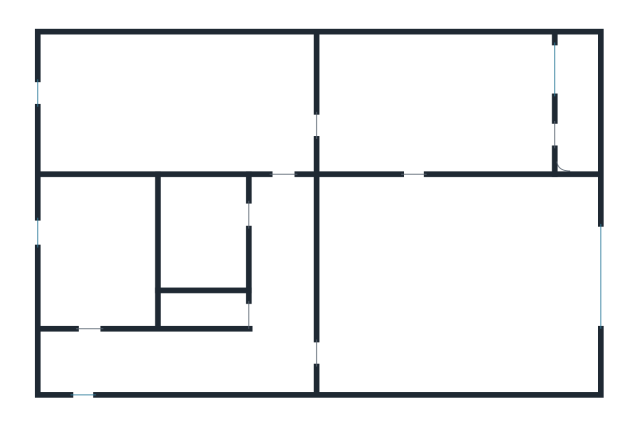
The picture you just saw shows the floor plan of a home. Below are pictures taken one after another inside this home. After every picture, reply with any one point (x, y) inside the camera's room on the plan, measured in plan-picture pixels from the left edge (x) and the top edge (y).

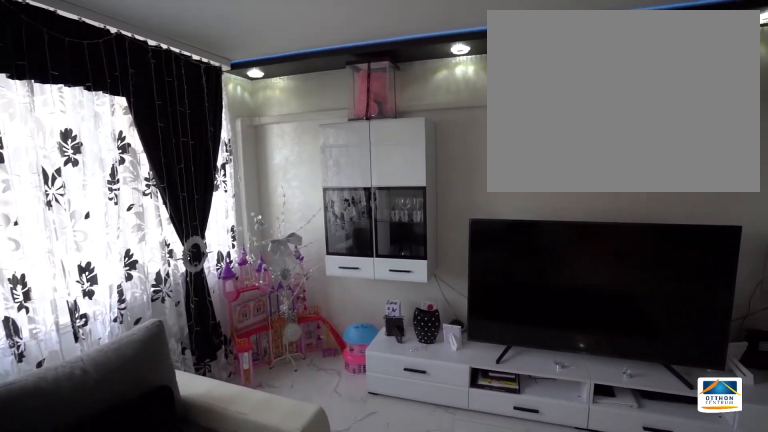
(454, 285)
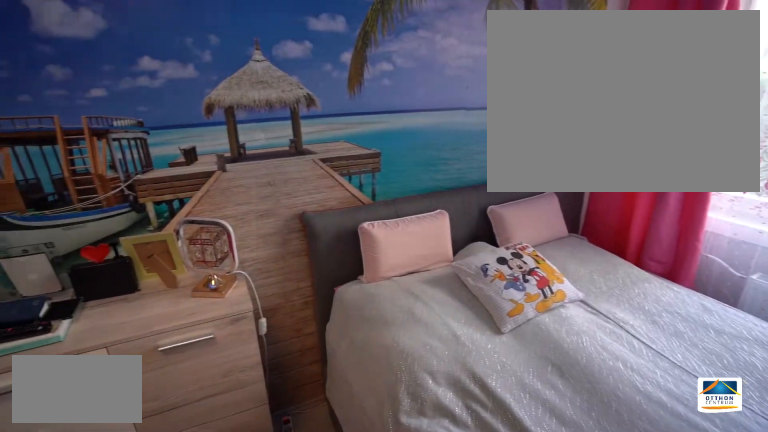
(175, 110)
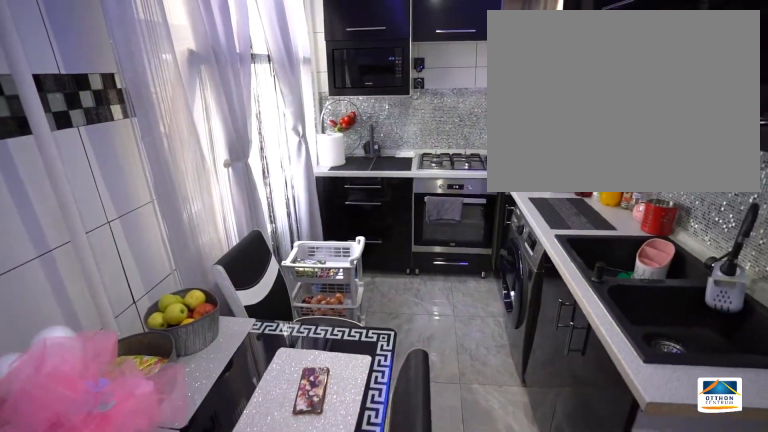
(93, 257)
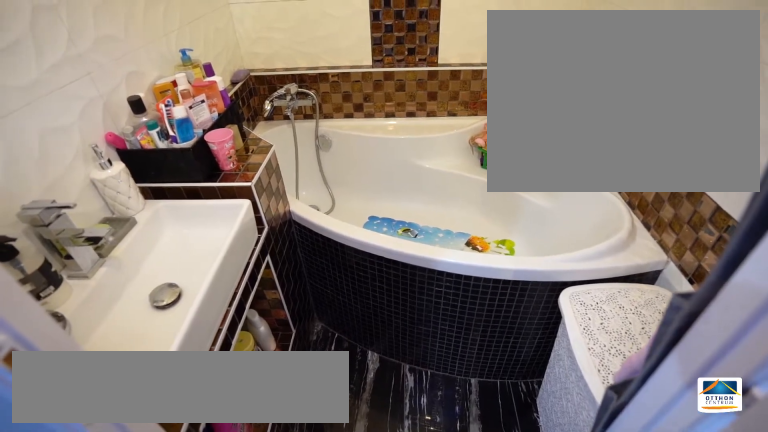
(205, 240)
